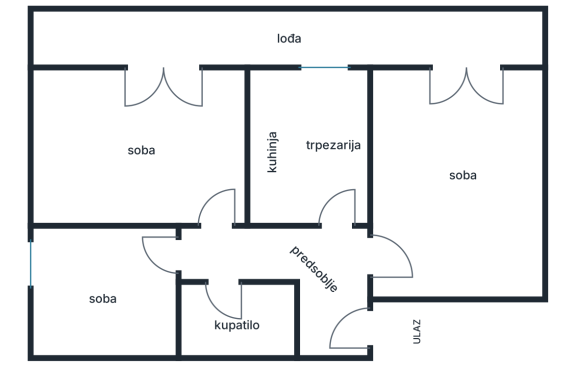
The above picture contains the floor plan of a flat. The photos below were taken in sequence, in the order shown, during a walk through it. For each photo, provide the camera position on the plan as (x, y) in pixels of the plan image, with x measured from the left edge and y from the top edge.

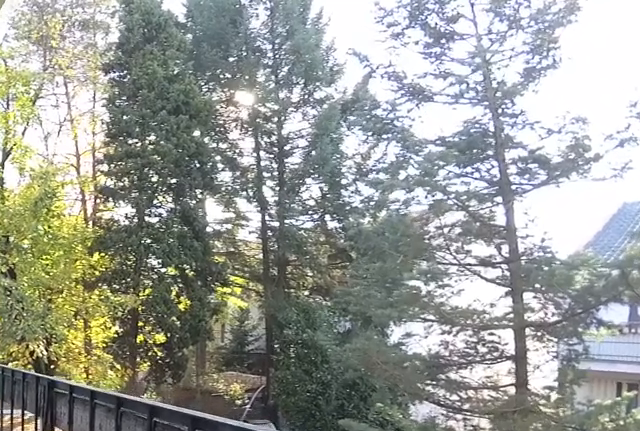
(481, 41)
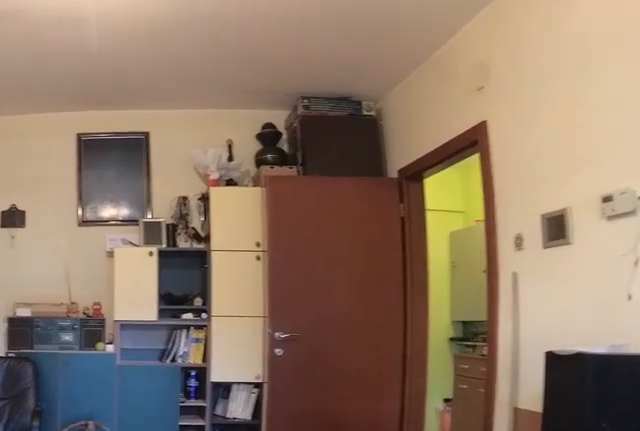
(466, 44)
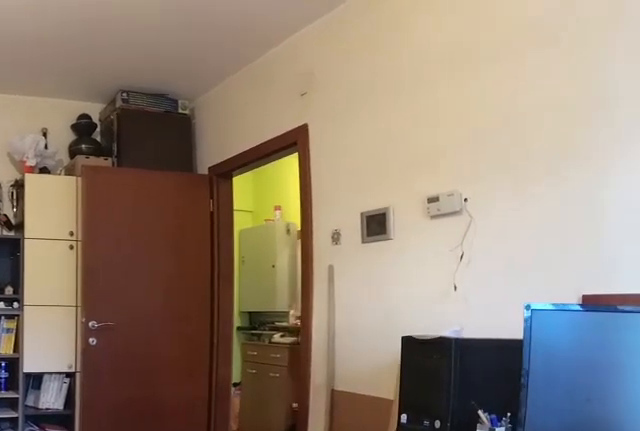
(461, 70)
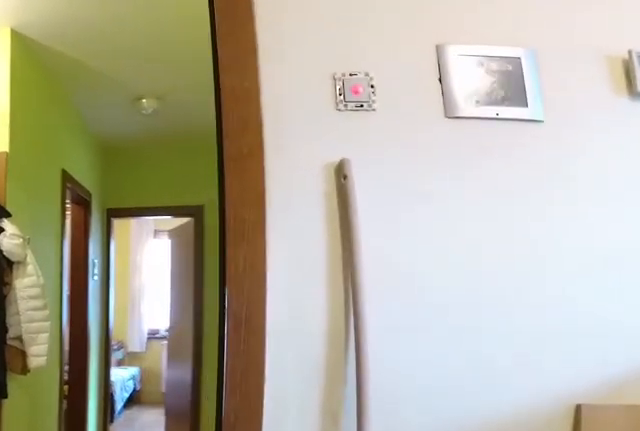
(434, 197)
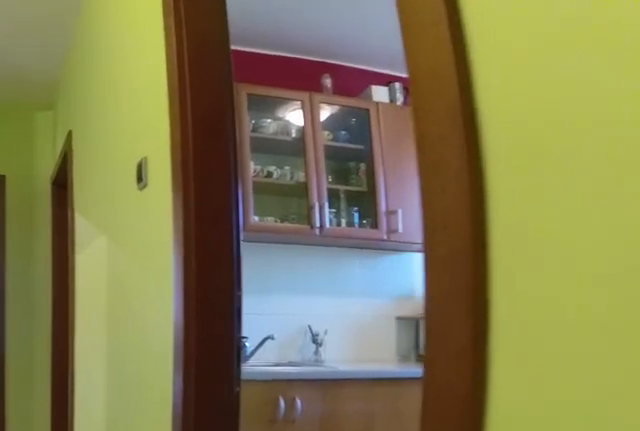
(385, 254)
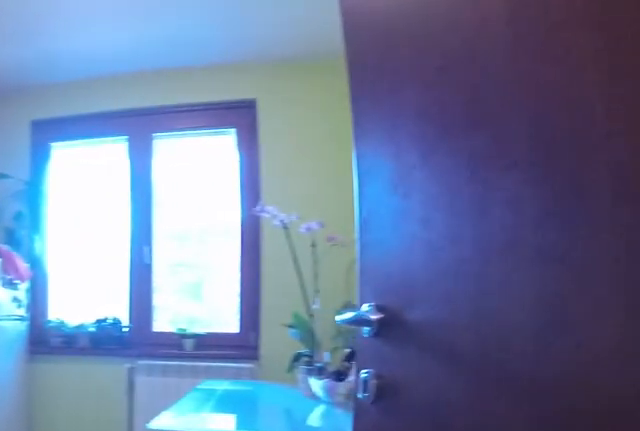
(360, 258)
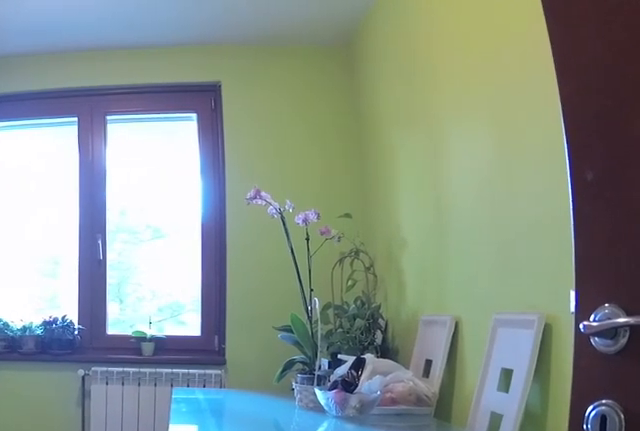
(353, 256)
